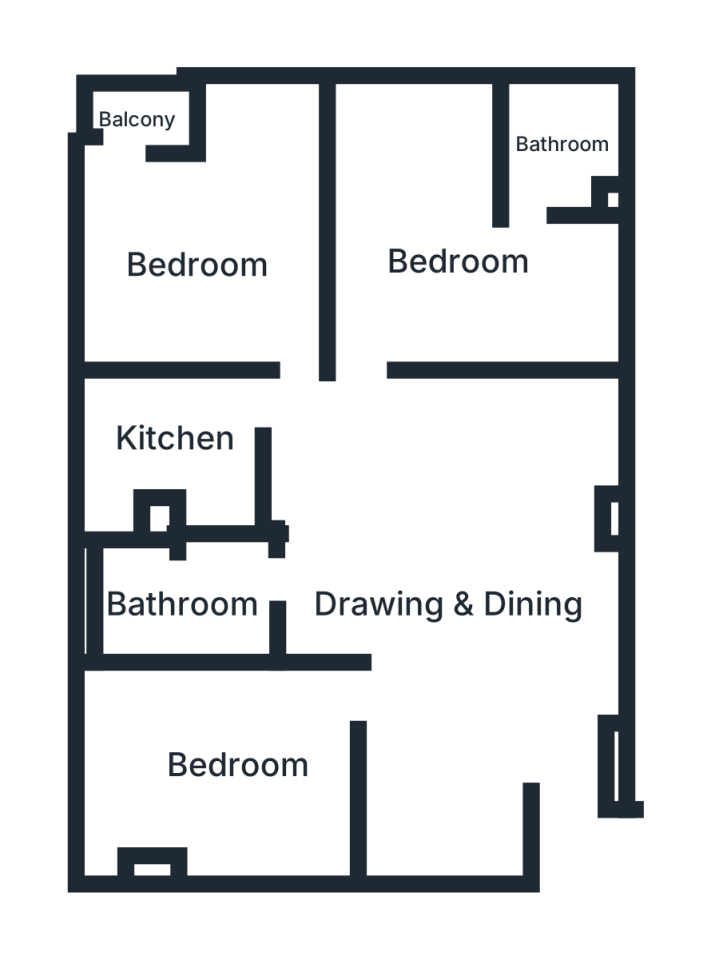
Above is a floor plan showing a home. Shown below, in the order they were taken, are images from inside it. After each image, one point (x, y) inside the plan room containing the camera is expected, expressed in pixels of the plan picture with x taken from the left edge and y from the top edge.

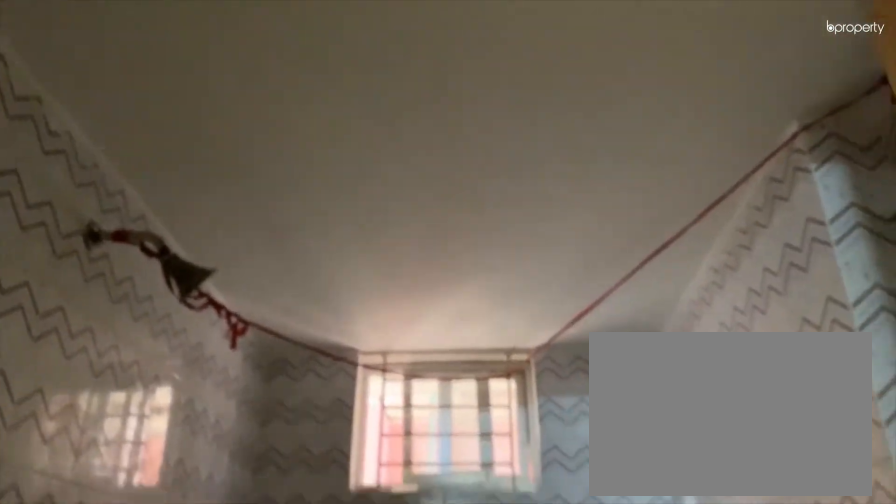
(196, 600)
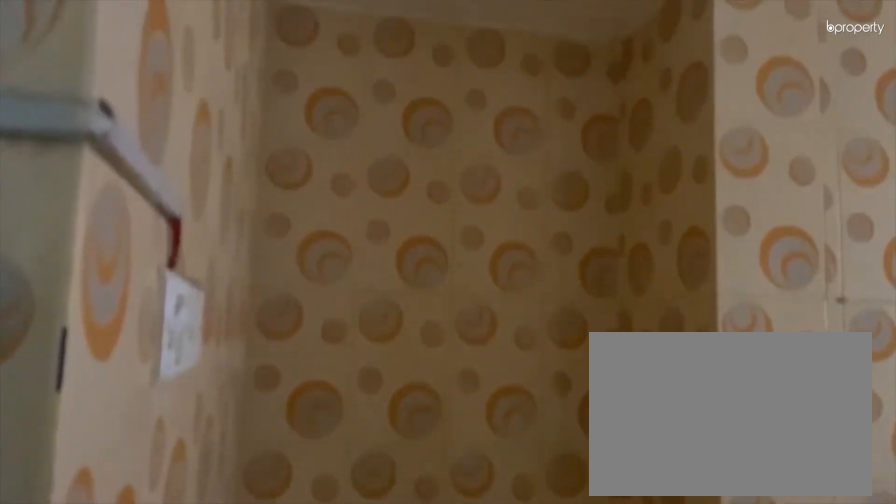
(179, 437)
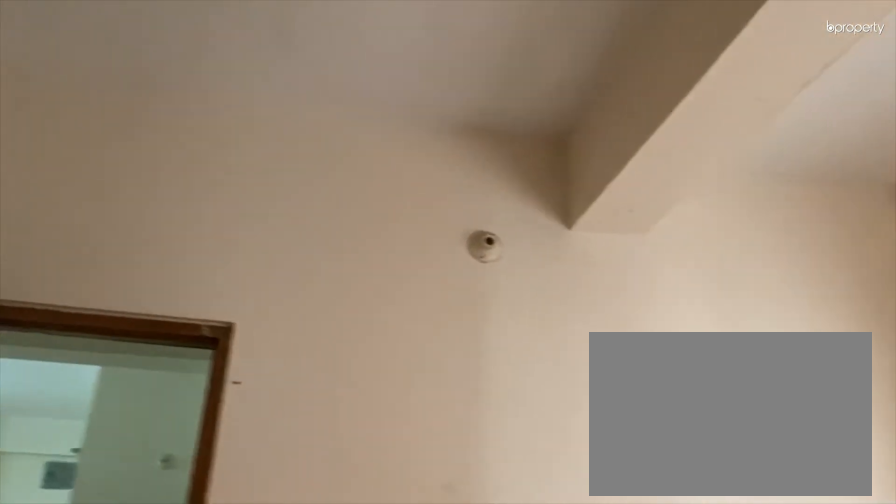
(193, 267)
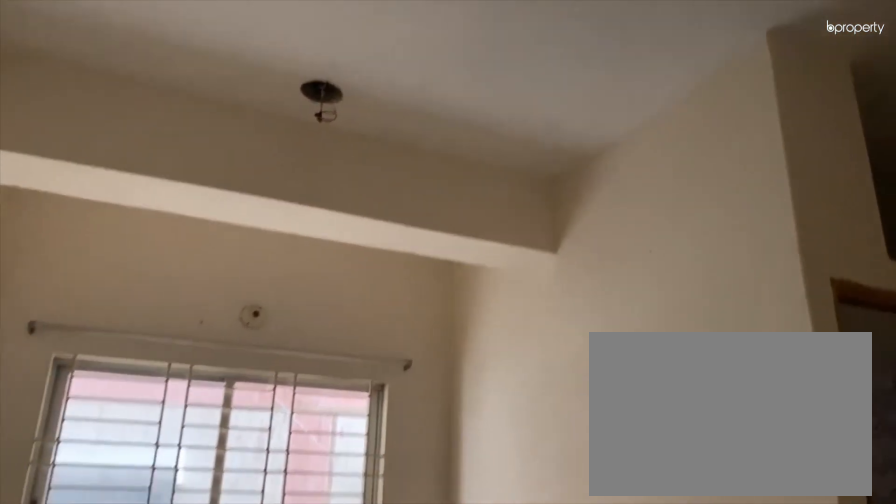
(450, 260)
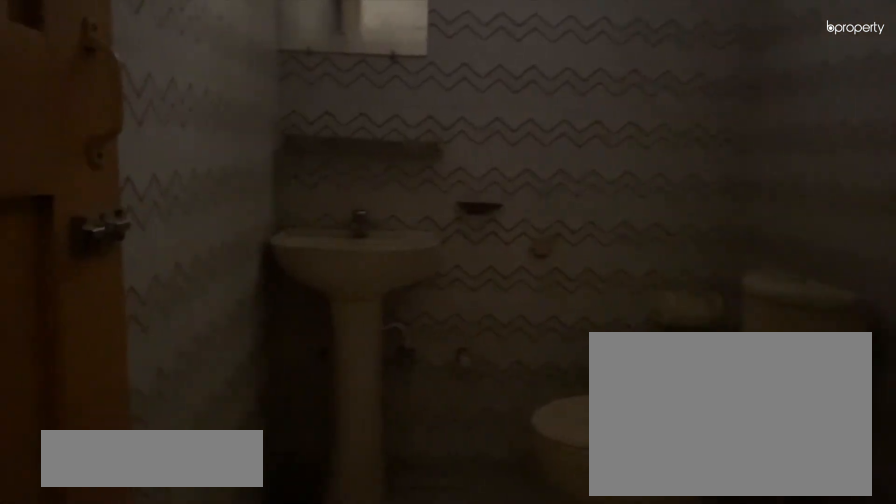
(552, 145)
